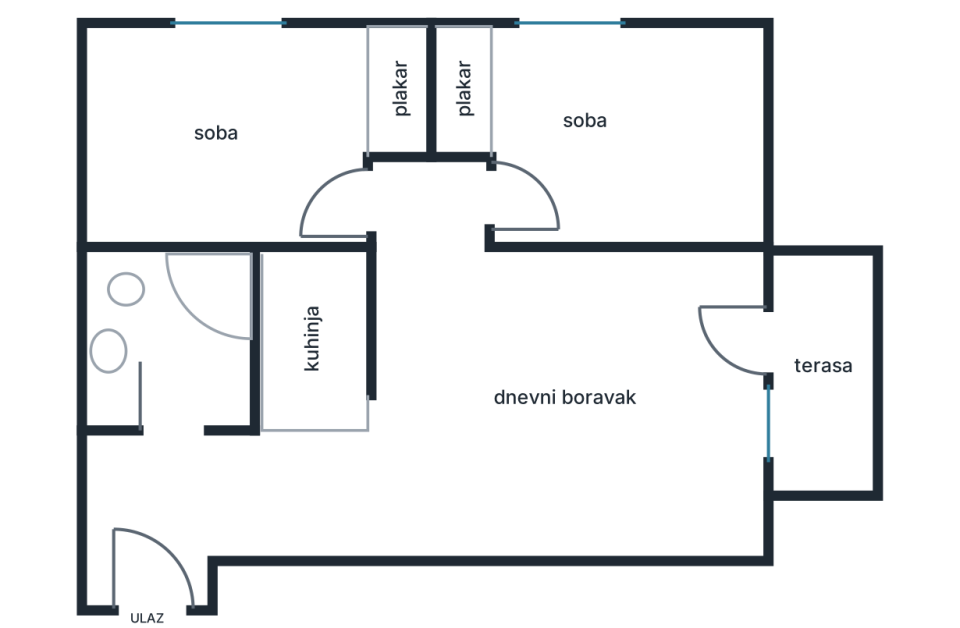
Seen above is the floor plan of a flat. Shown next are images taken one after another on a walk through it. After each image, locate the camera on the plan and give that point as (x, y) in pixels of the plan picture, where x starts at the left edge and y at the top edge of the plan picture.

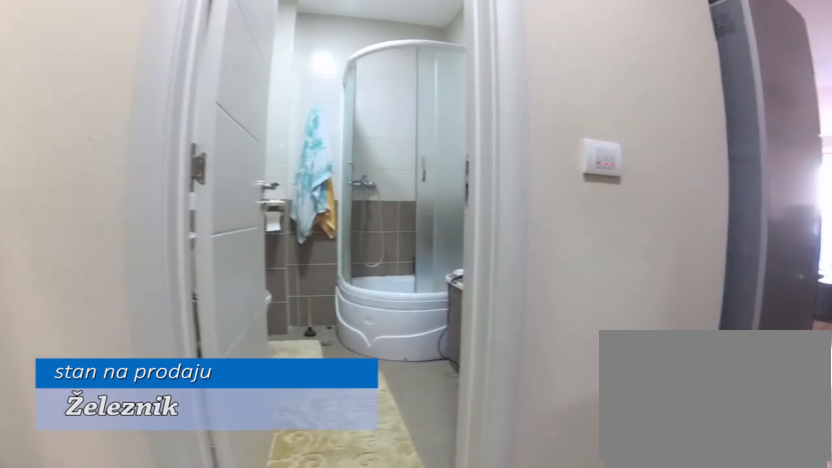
(131, 534)
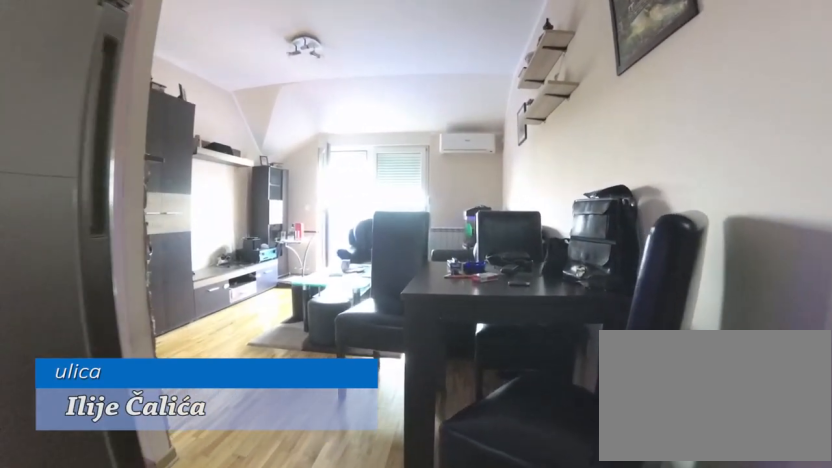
(239, 515)
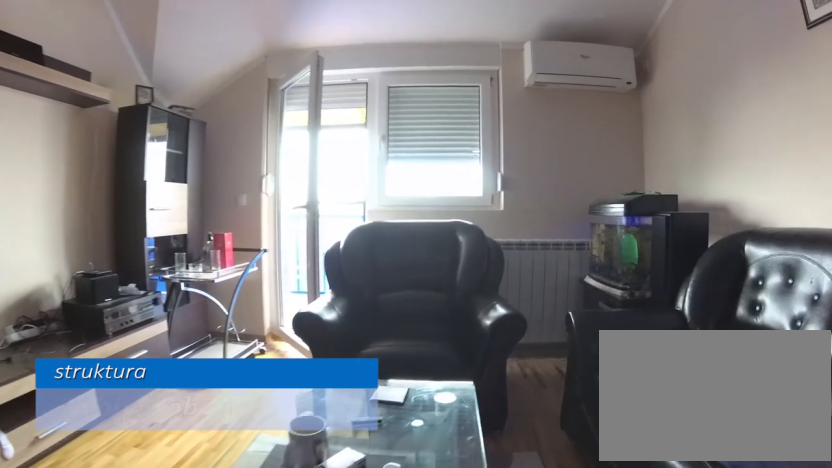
(505, 420)
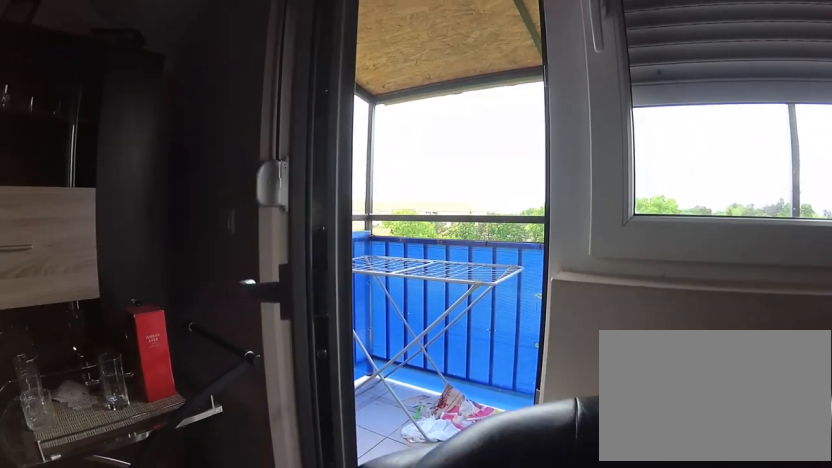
(657, 387)
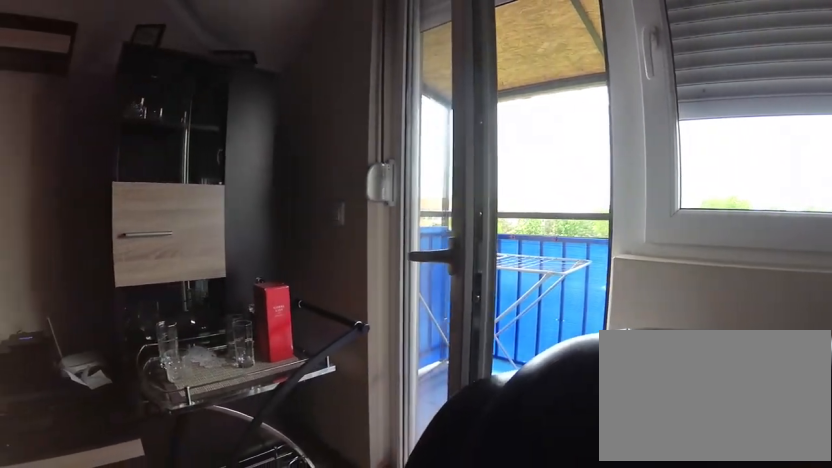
(636, 408)
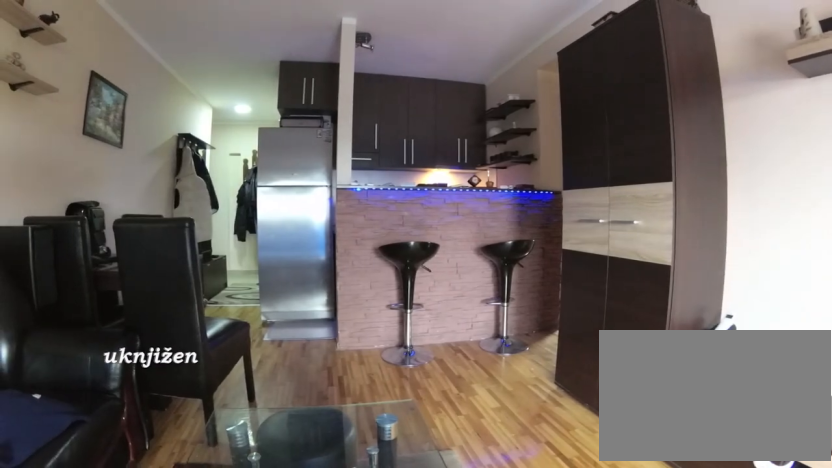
(676, 396)
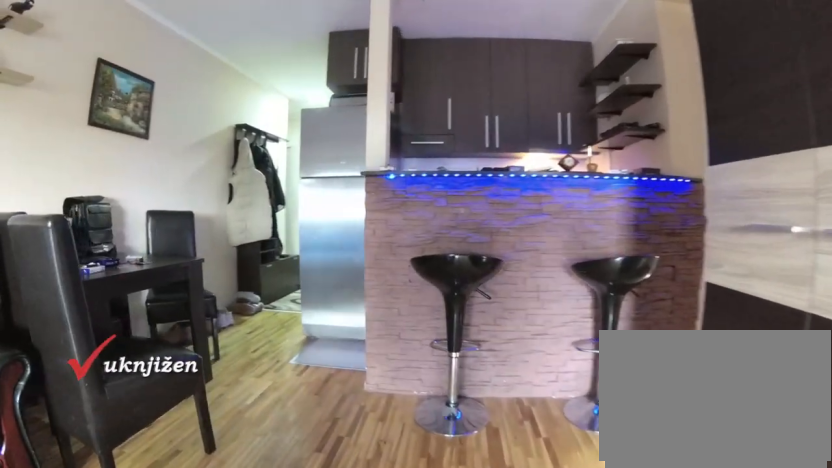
(578, 371)
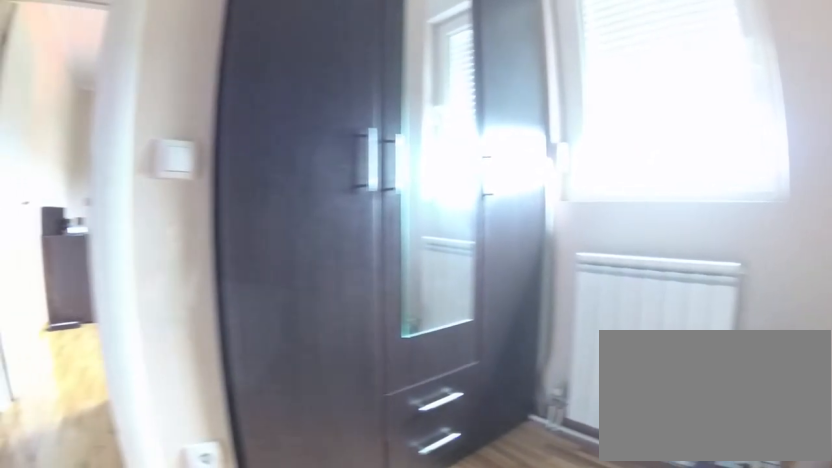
(612, 226)
